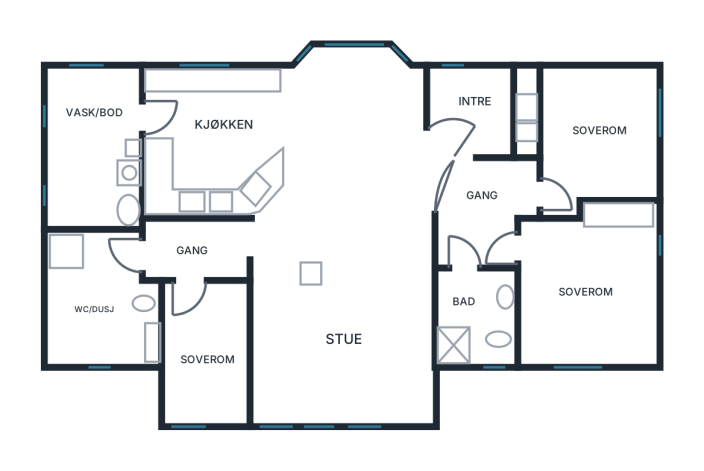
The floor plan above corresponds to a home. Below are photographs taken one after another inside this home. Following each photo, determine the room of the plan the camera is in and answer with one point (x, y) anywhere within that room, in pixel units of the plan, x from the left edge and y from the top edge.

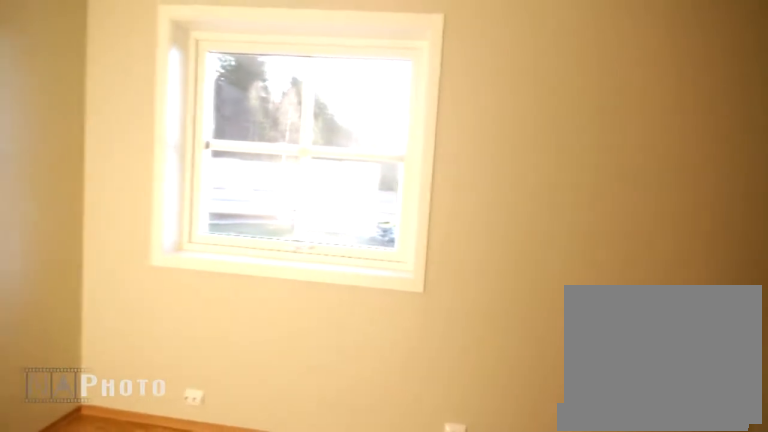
(591, 138)
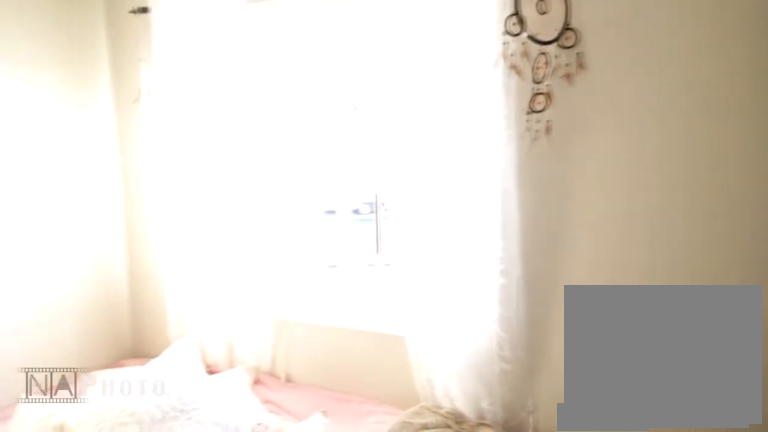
(591, 138)
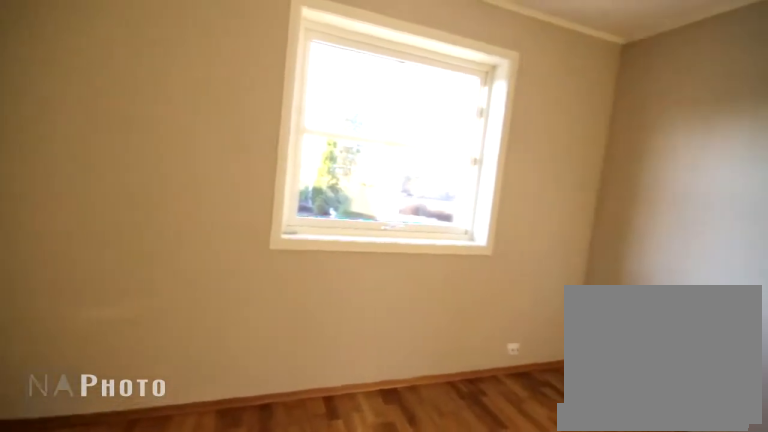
(584, 288)
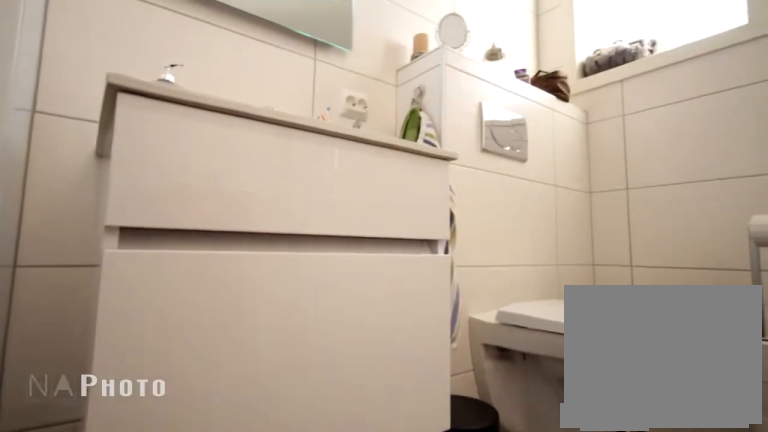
(475, 317)
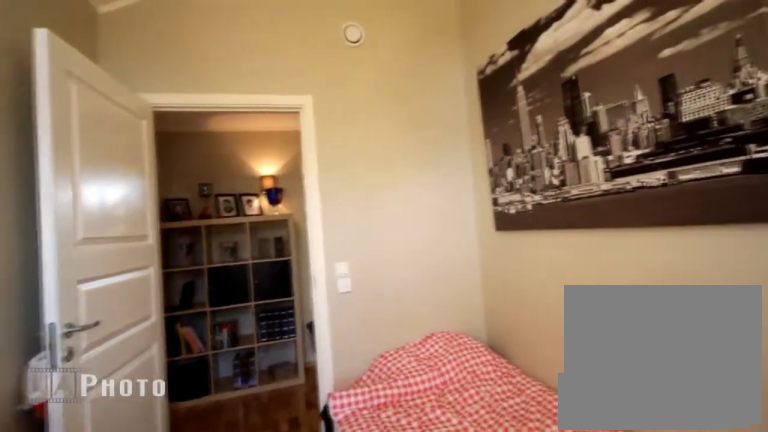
(206, 352)
